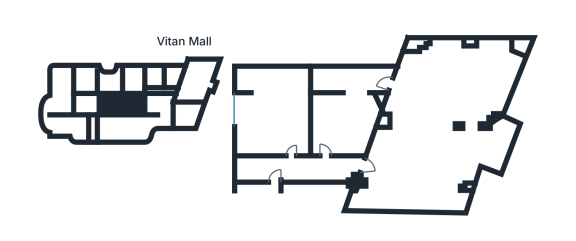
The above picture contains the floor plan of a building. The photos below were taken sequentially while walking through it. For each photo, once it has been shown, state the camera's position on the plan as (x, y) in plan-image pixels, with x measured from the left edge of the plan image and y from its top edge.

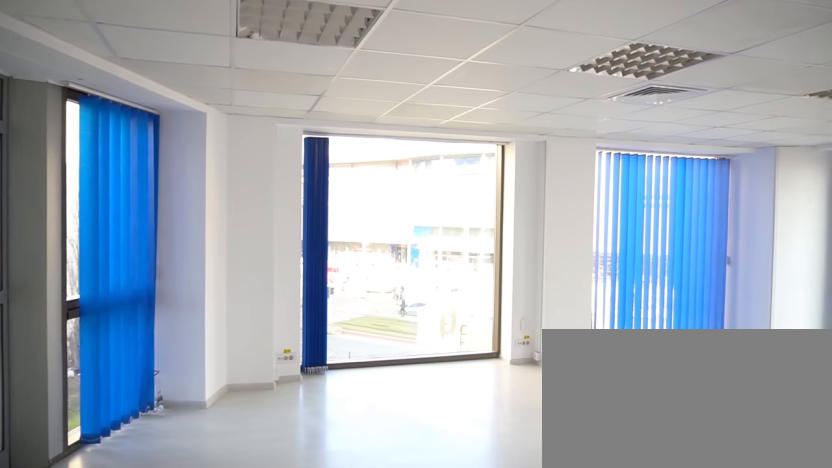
(391, 129)
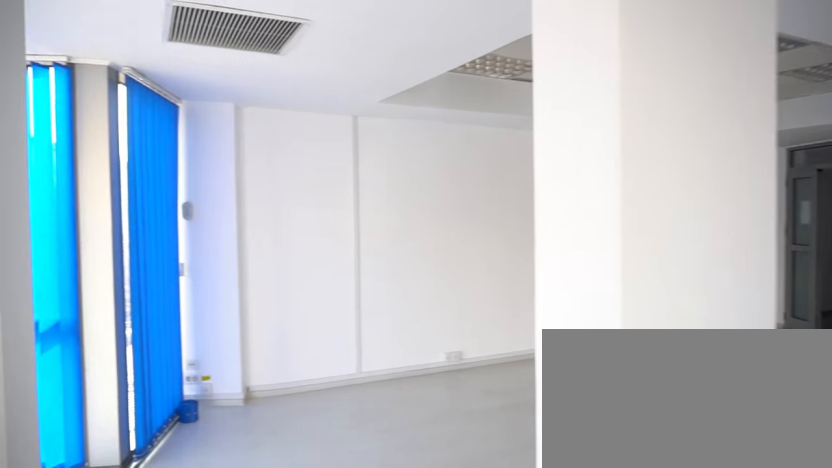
(494, 98)
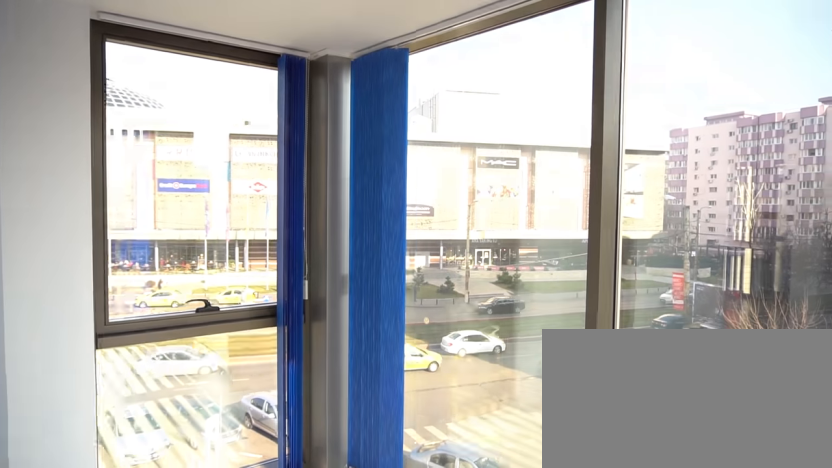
(487, 172)
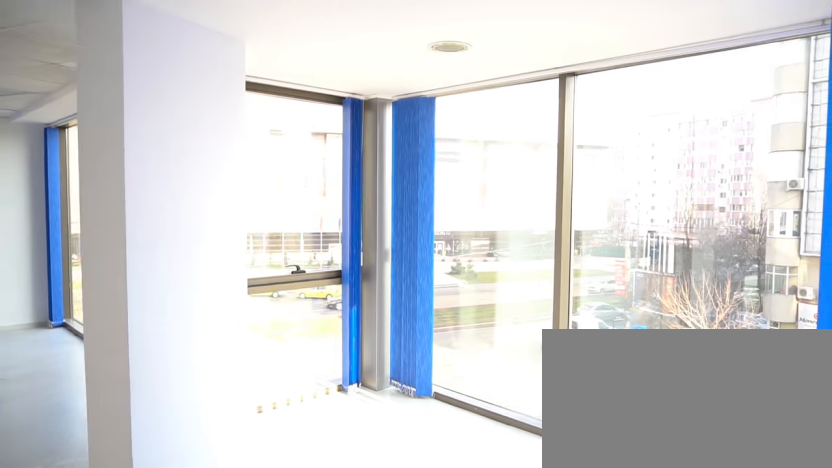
(459, 185)
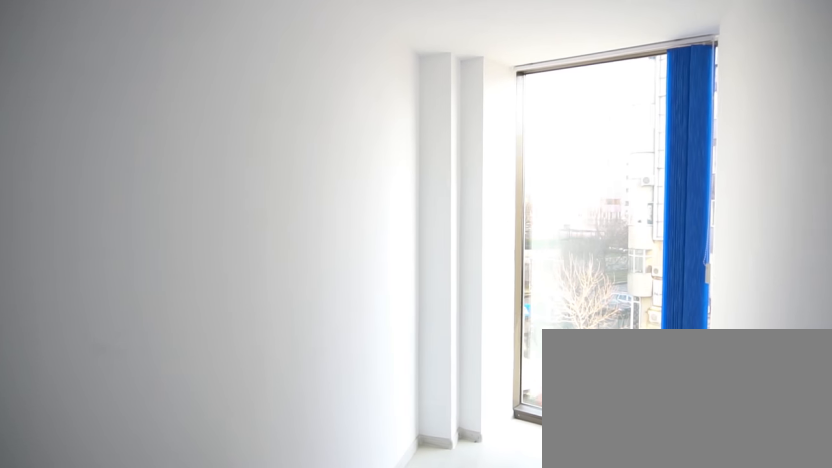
(415, 199)
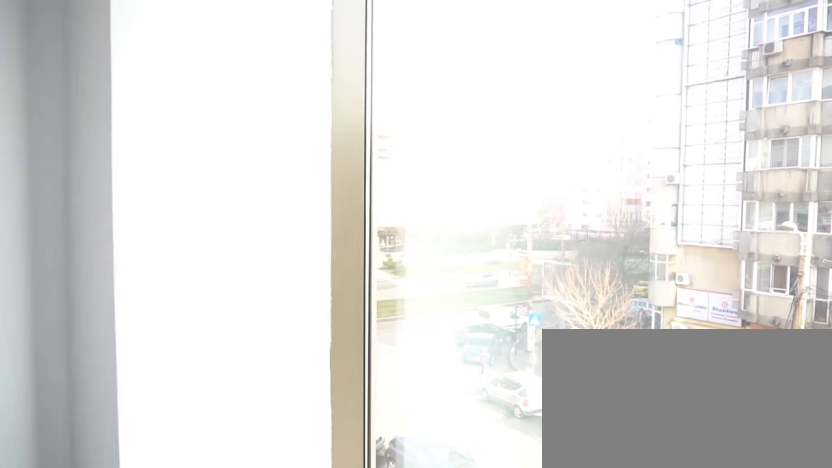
(463, 199)
